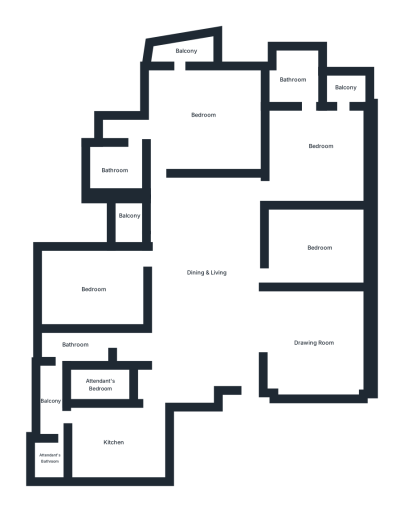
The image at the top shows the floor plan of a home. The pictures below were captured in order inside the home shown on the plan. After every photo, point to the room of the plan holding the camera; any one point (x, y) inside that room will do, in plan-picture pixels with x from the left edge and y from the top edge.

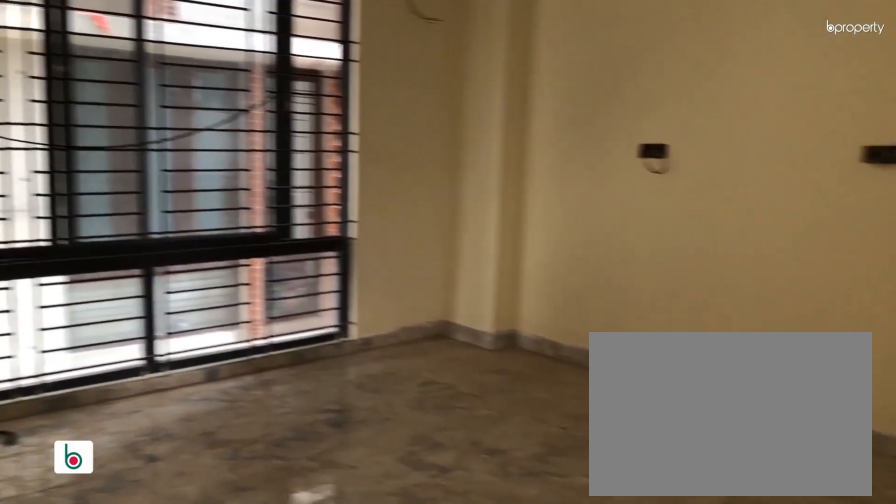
(314, 346)
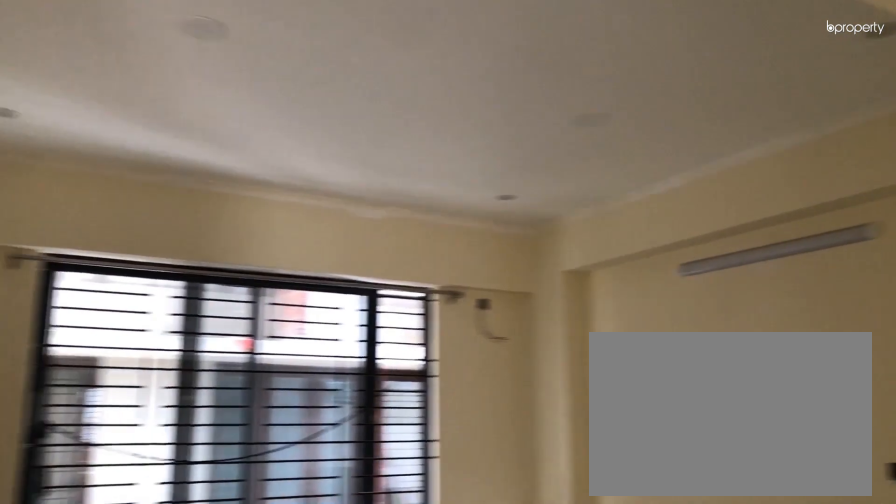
(314, 346)
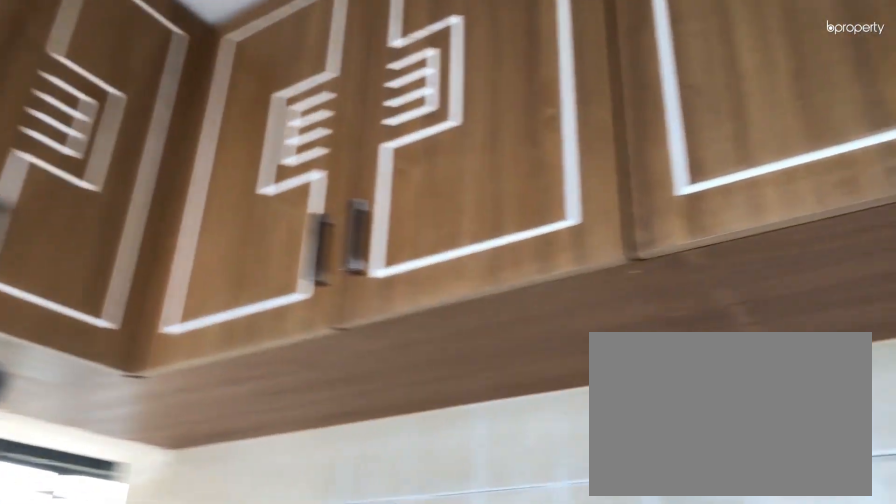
(110, 437)
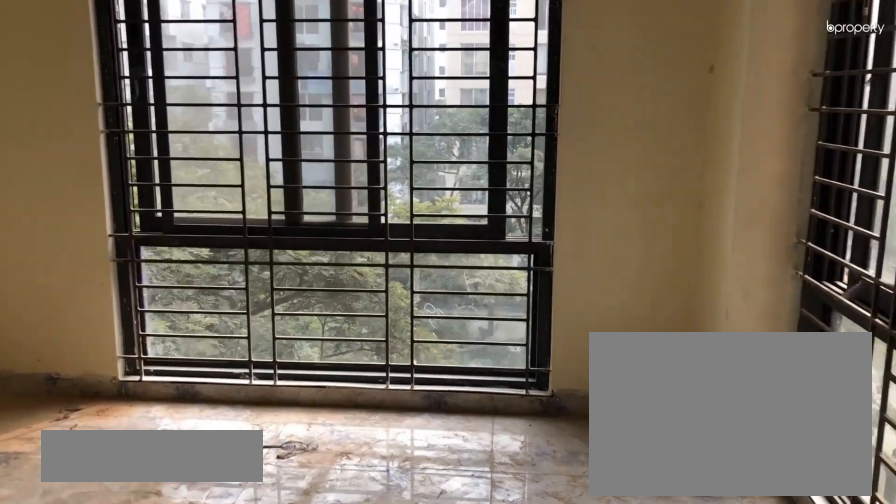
(93, 290)
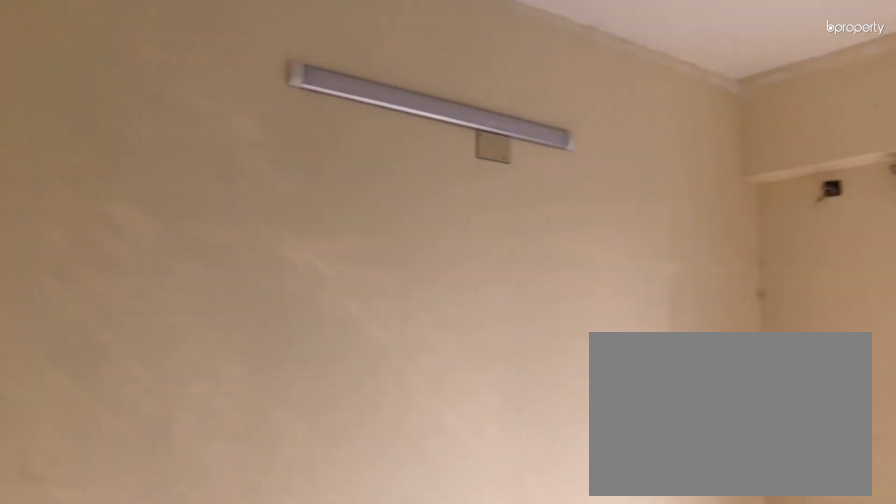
(93, 290)
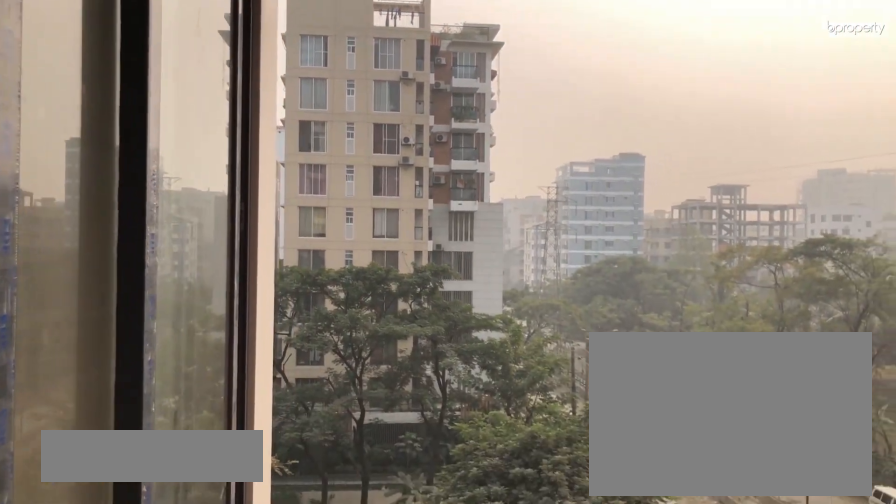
(129, 220)
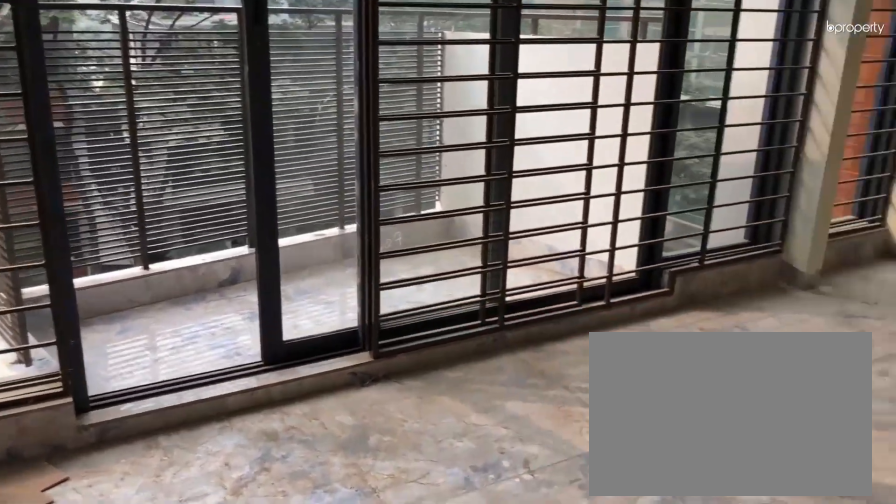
(204, 120)
